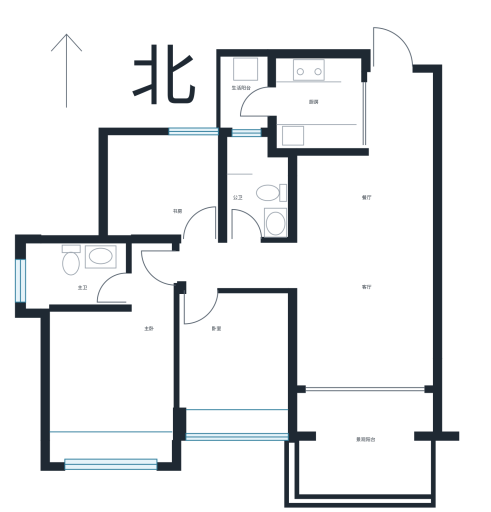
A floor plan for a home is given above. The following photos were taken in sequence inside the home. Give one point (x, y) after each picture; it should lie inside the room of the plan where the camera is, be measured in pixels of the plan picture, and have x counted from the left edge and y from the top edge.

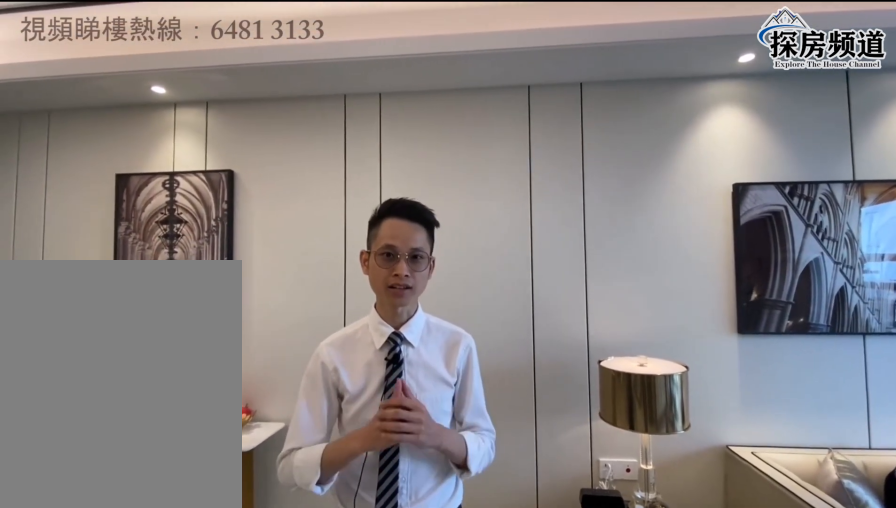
(378, 235)
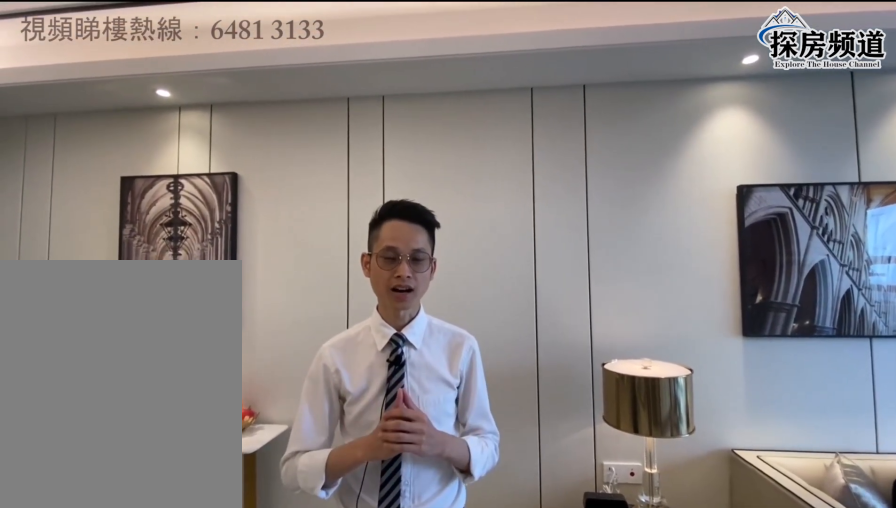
(378, 246)
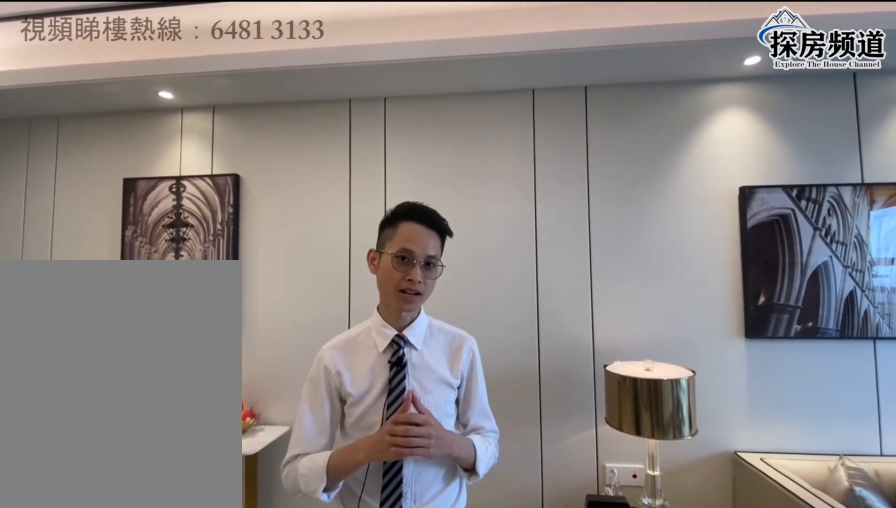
(378, 235)
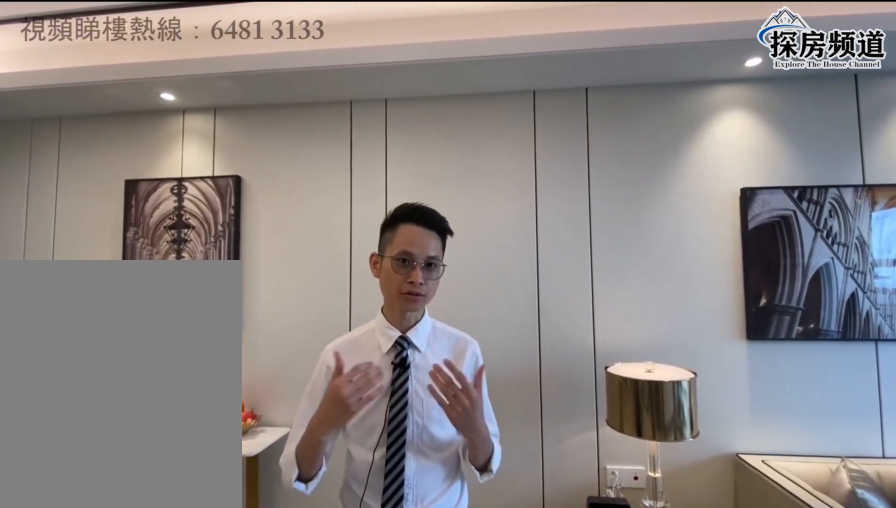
(378, 246)
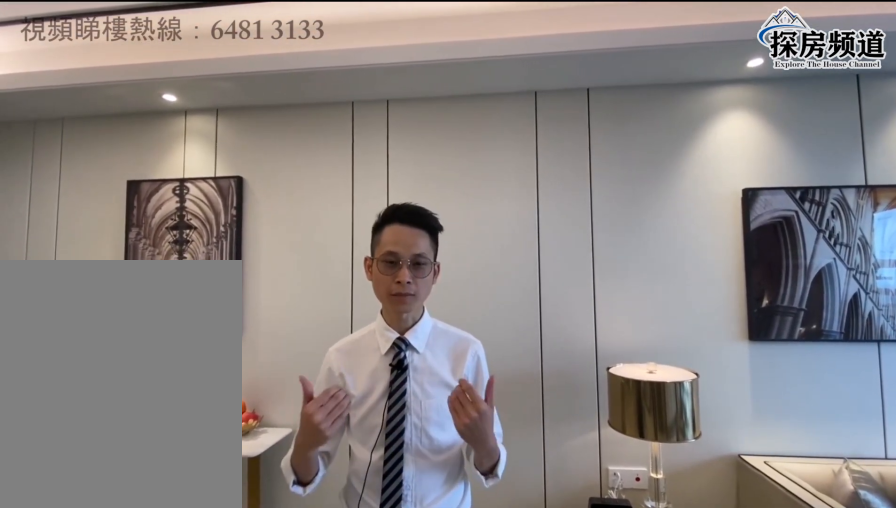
(378, 235)
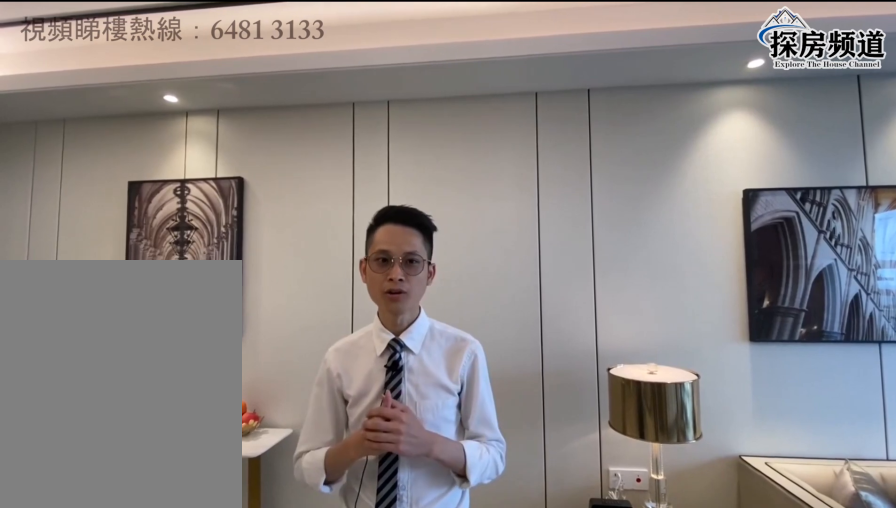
(378, 246)
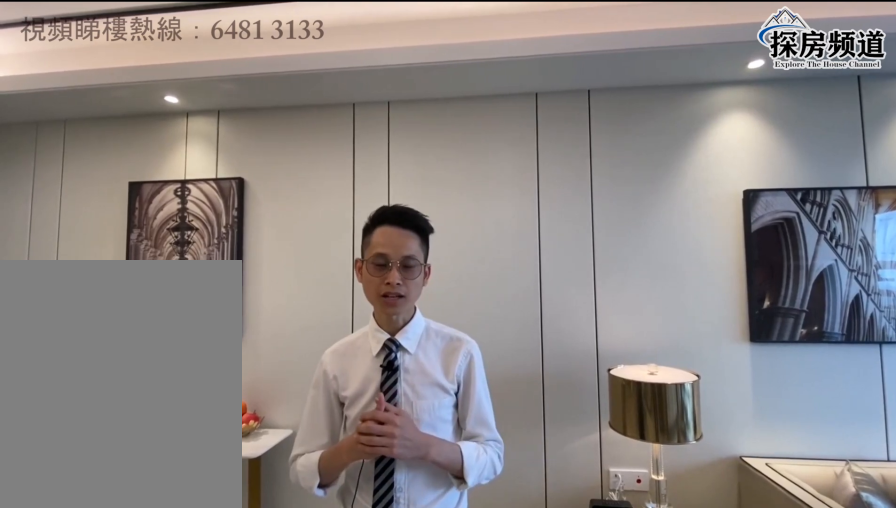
(378, 235)
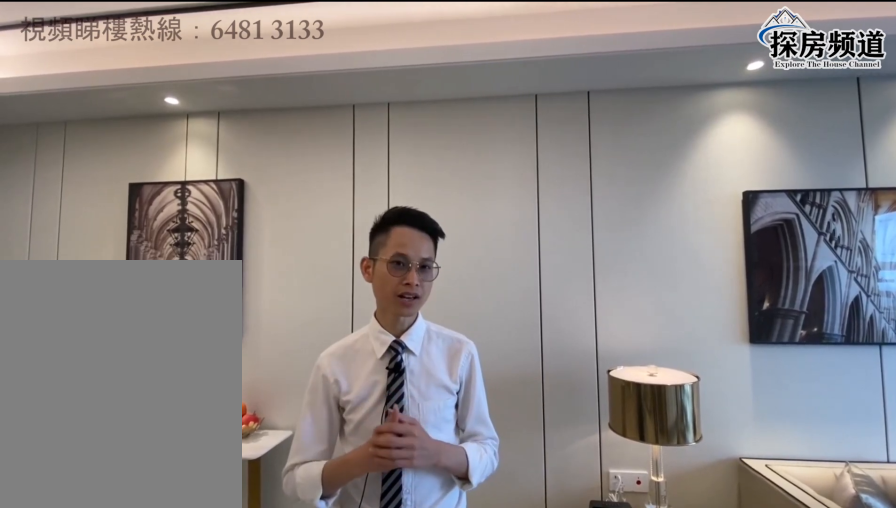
(378, 246)
